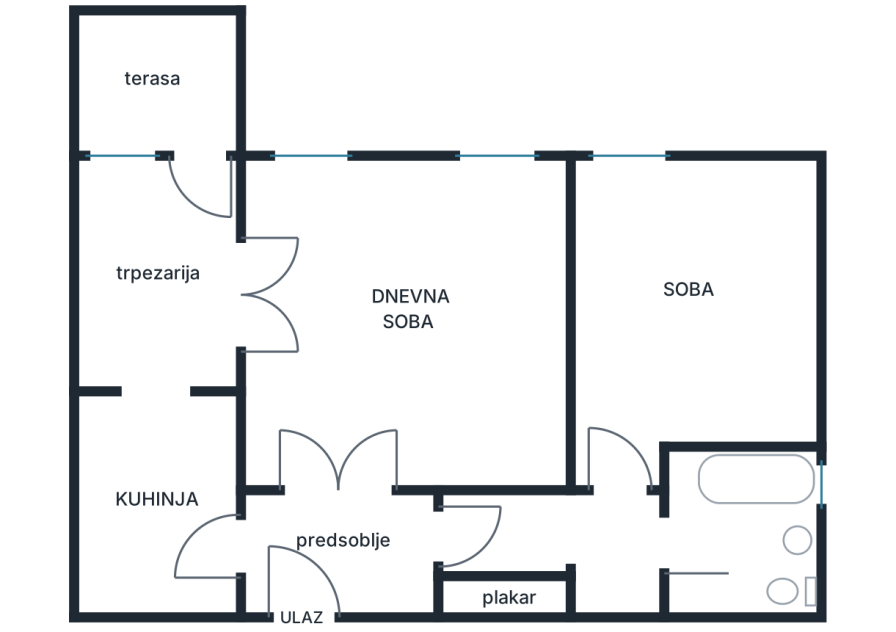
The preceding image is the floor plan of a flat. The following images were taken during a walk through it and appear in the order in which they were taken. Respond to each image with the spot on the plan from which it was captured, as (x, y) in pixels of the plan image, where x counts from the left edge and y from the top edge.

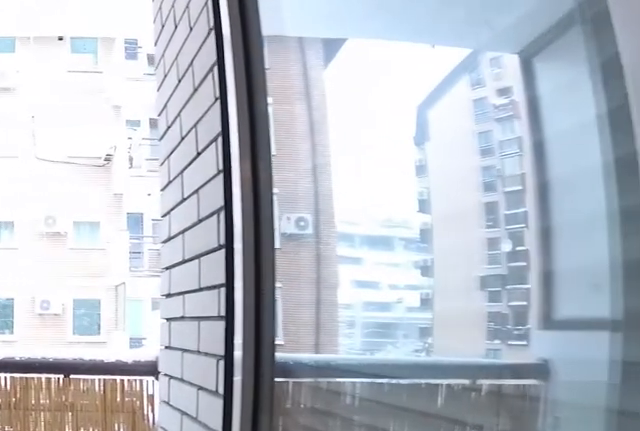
(173, 244)
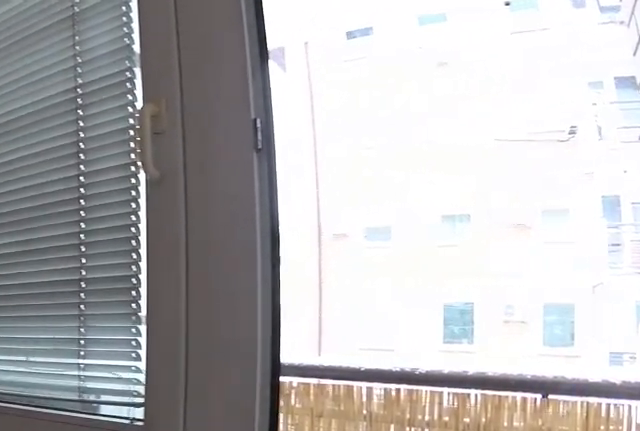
(190, 236)
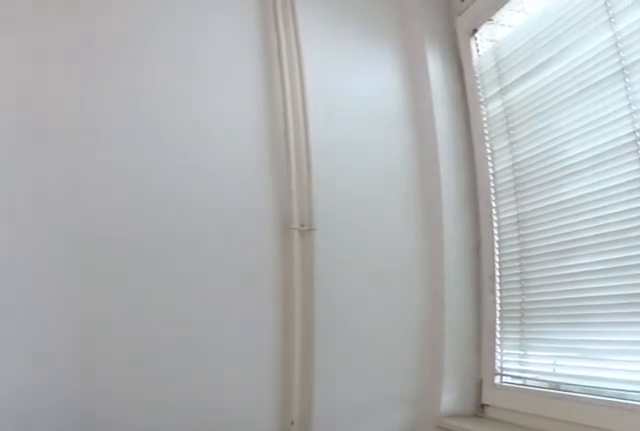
(194, 215)
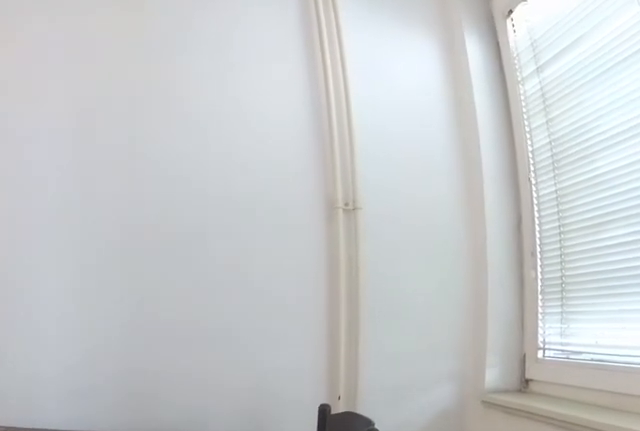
(190, 209)
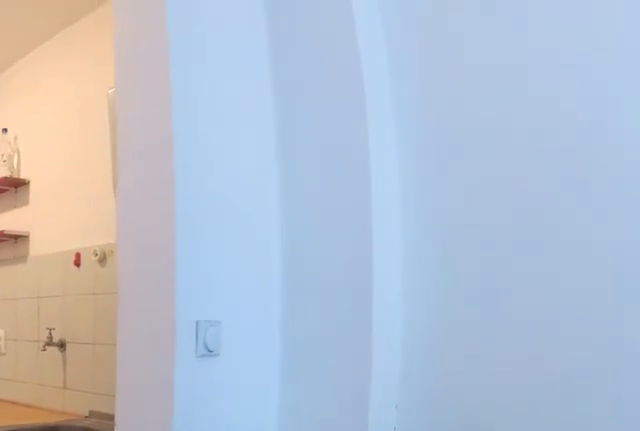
(214, 287)
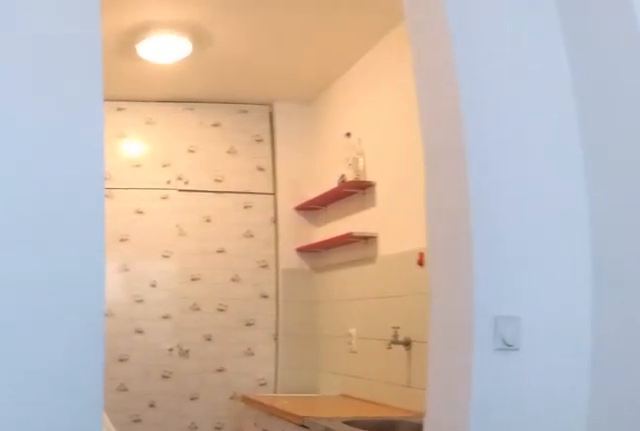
(198, 286)
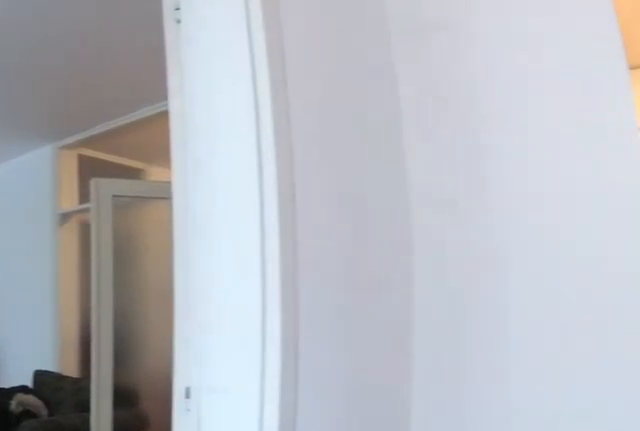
(185, 300)
